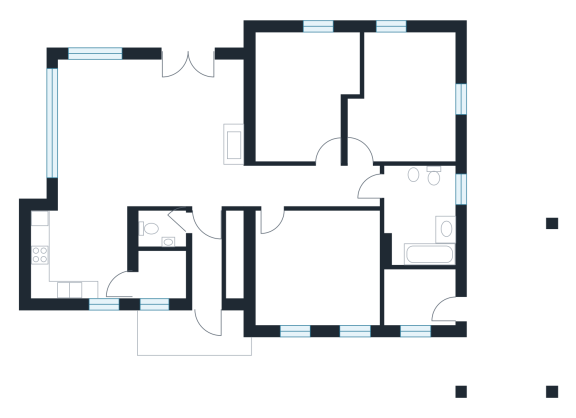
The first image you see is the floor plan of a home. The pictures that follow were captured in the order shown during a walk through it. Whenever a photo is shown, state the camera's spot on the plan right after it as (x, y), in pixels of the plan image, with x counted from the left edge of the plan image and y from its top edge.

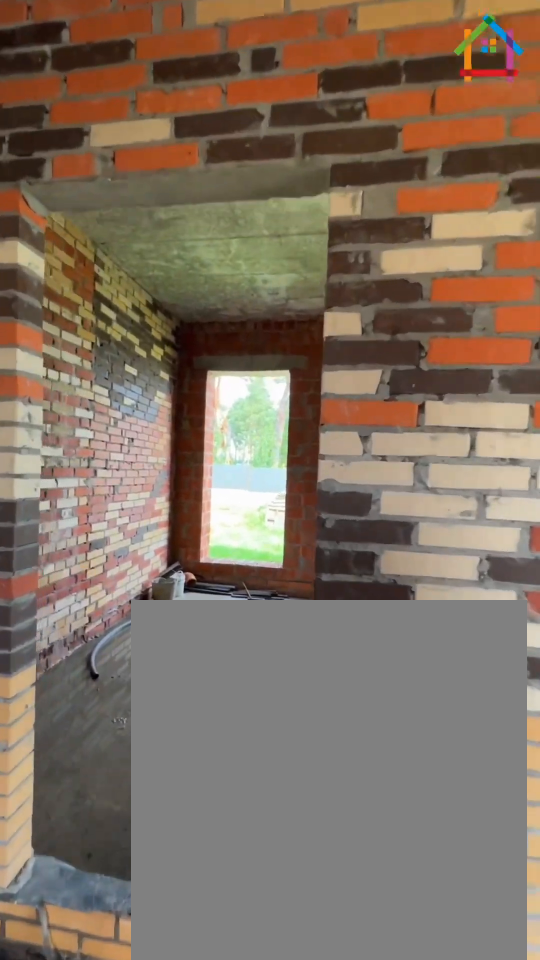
(283, 217)
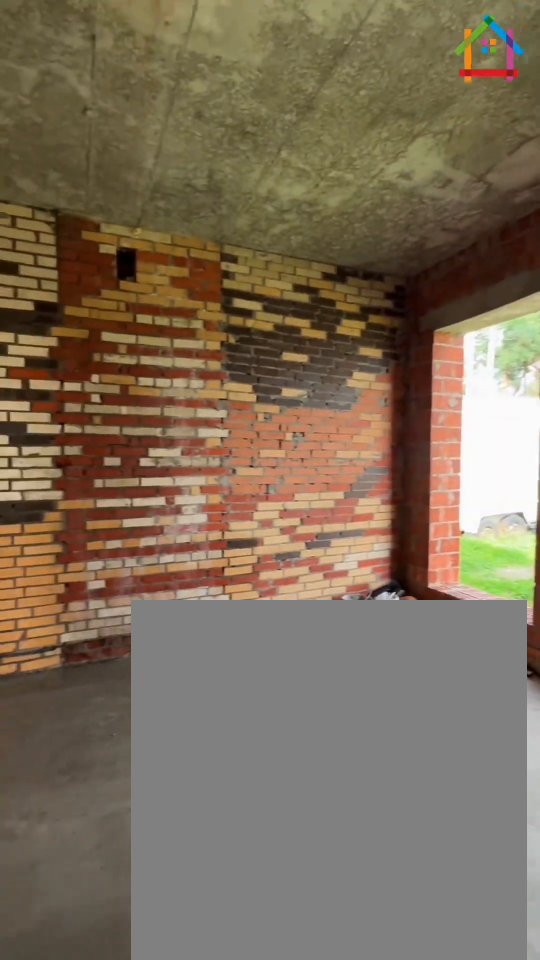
(329, 299)
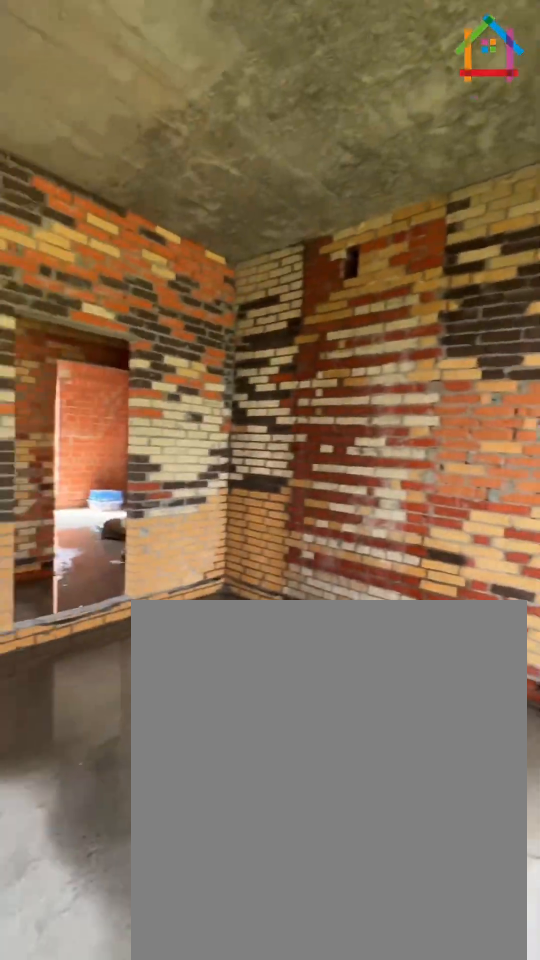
(289, 263)
